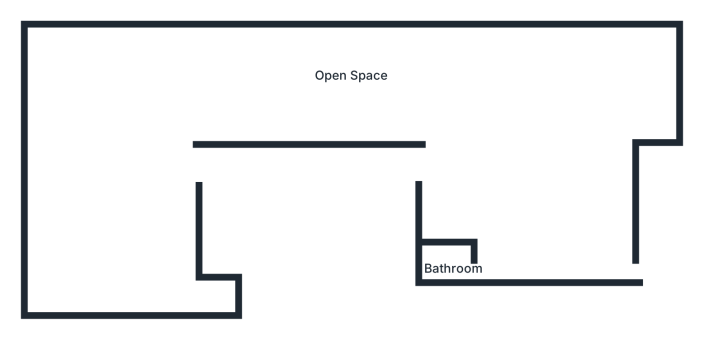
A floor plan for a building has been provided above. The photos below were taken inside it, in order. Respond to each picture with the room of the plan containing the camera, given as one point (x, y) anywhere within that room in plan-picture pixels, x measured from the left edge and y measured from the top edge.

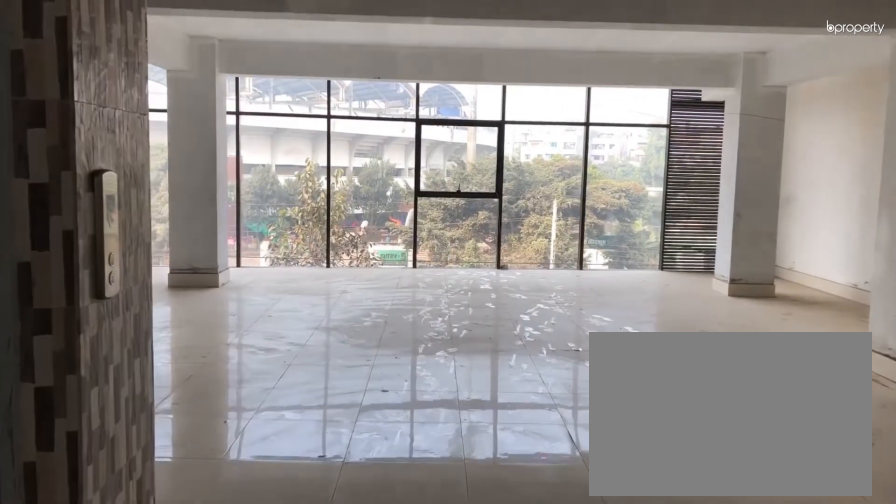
(129, 167)
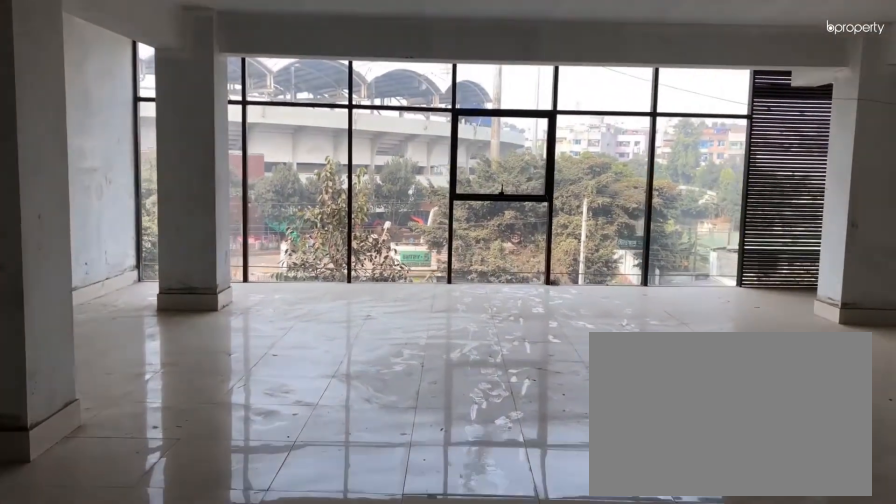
(129, 167)
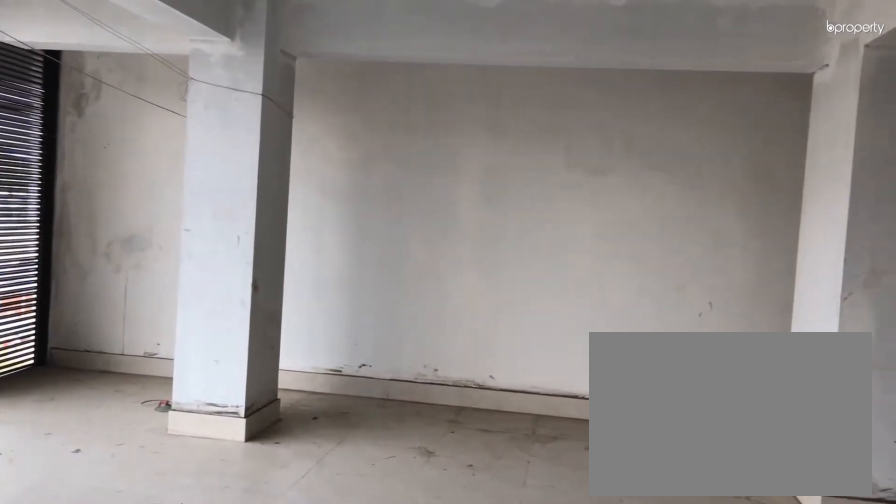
(137, 86)
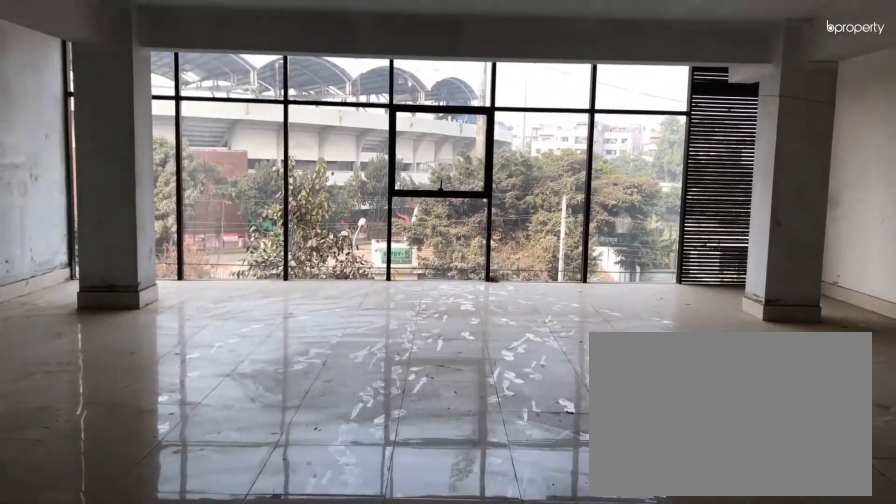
(137, 86)
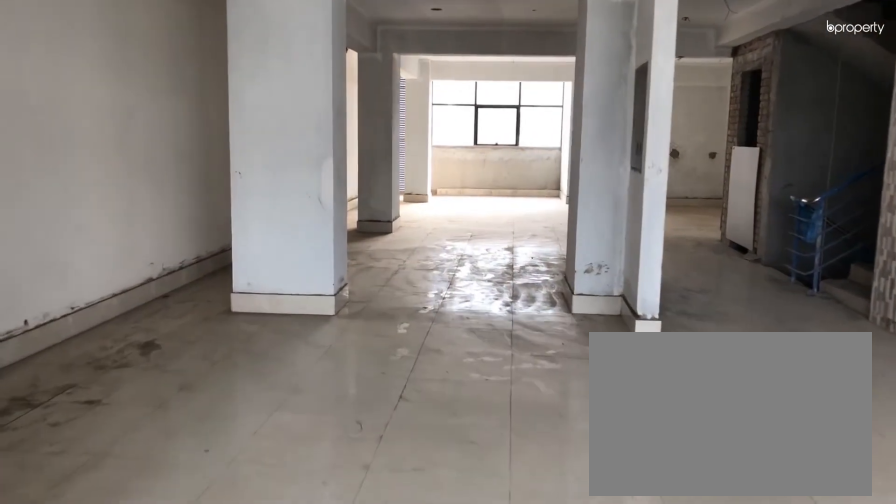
(254, 69)
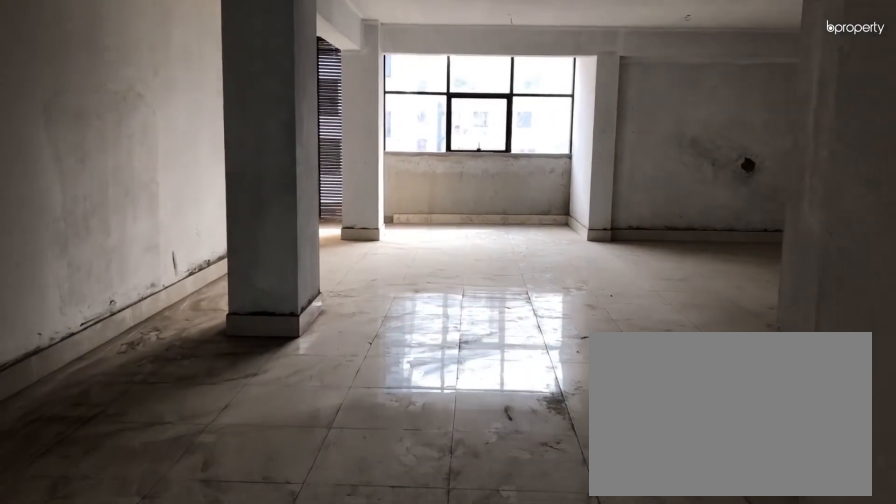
(345, 66)
